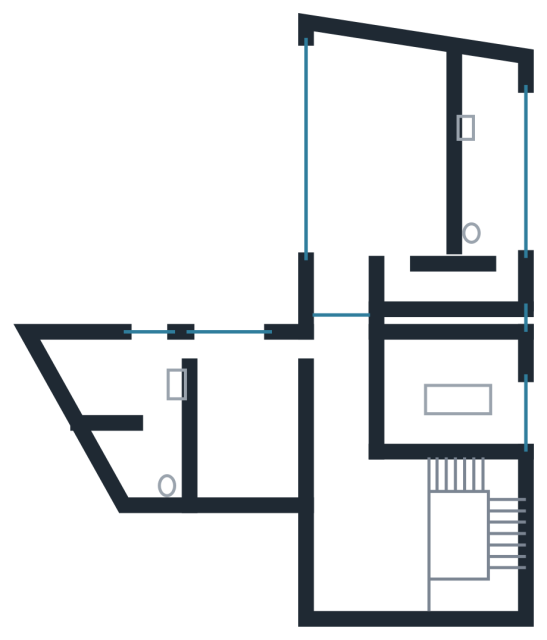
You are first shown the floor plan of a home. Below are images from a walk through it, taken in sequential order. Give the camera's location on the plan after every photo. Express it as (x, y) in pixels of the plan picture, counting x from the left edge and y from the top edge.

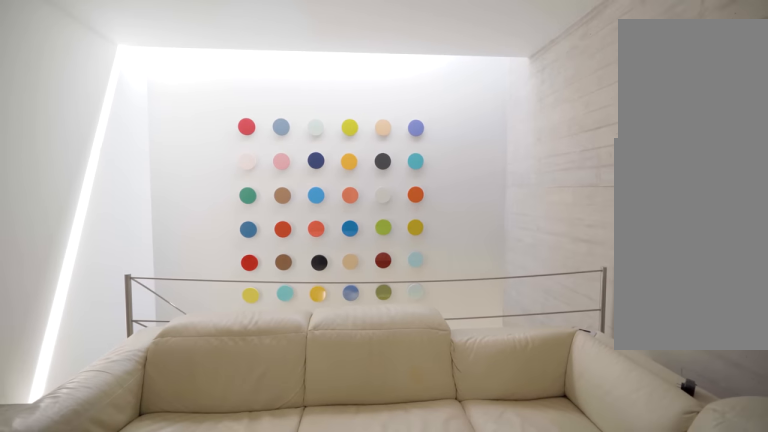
(357, 488)
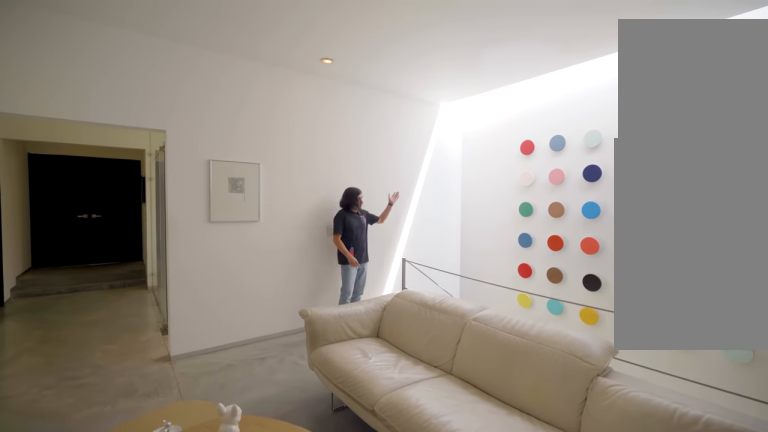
(355, 540)
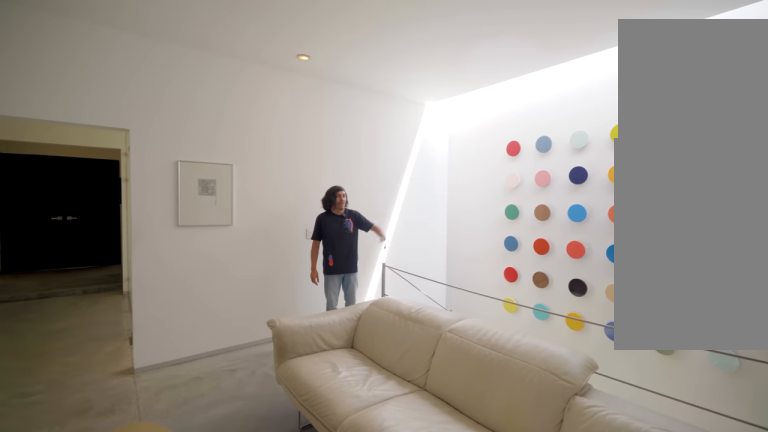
(356, 540)
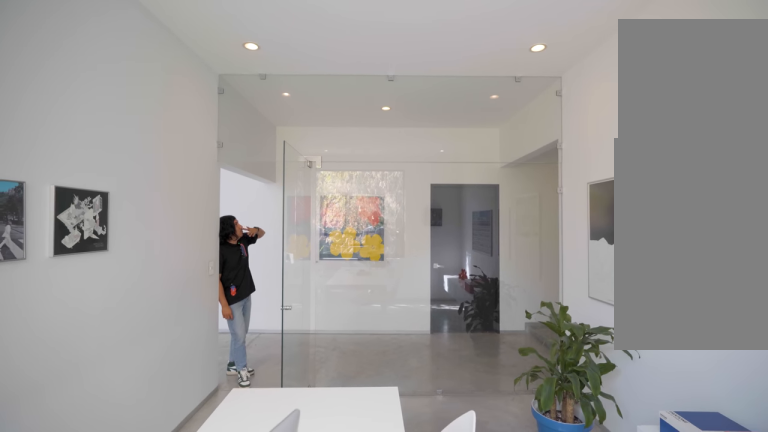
(500, 378)
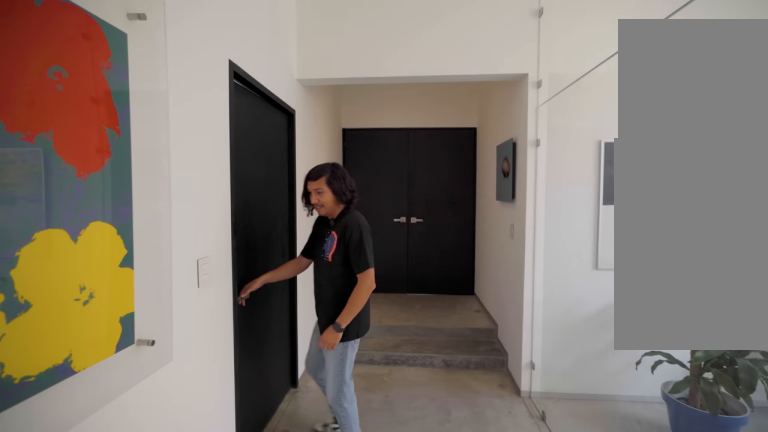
(343, 432)
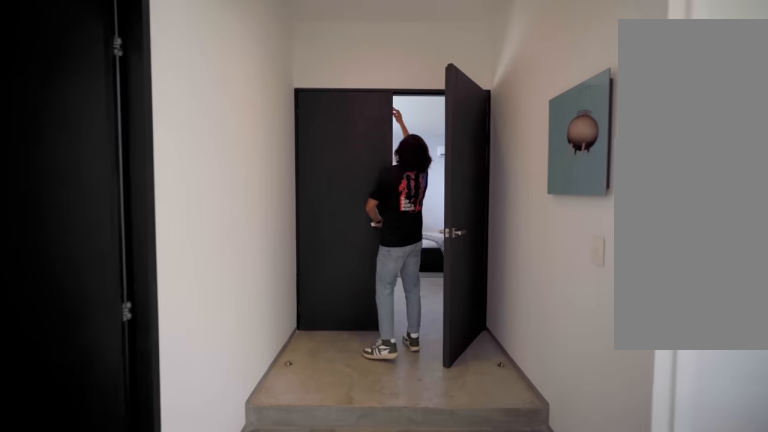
(346, 397)
